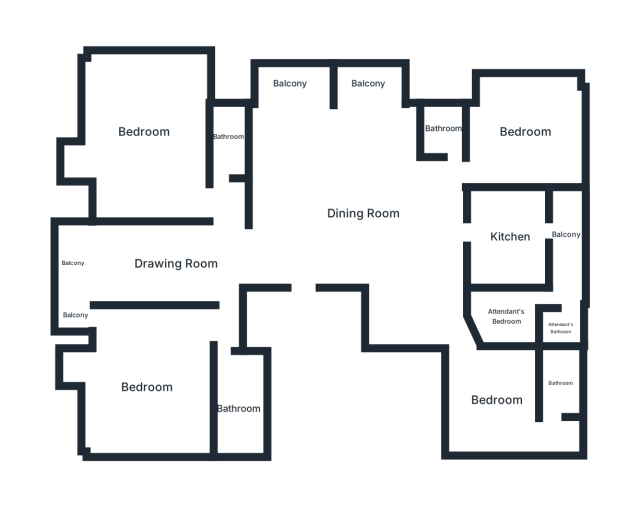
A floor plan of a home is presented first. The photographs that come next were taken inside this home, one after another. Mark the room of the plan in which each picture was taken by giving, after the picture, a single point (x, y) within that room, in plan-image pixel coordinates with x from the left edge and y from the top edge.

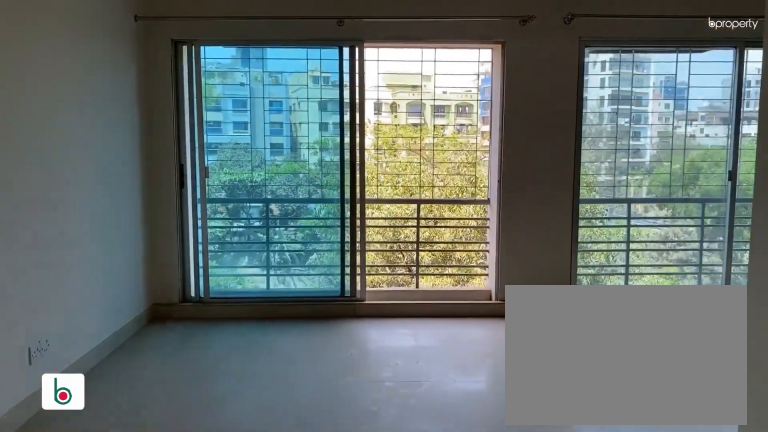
(363, 213)
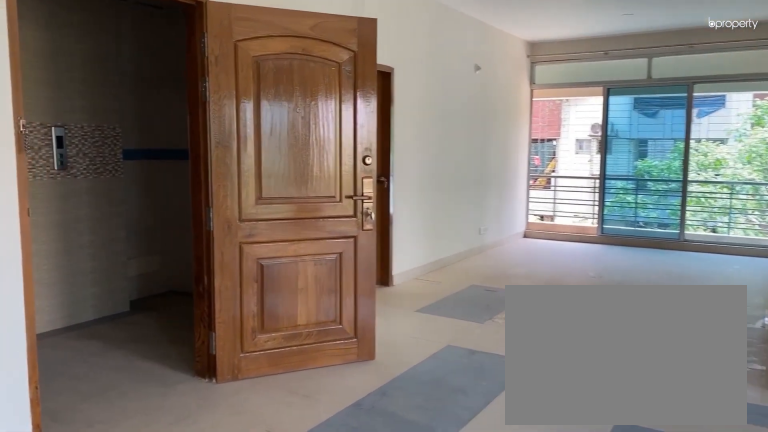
(363, 213)
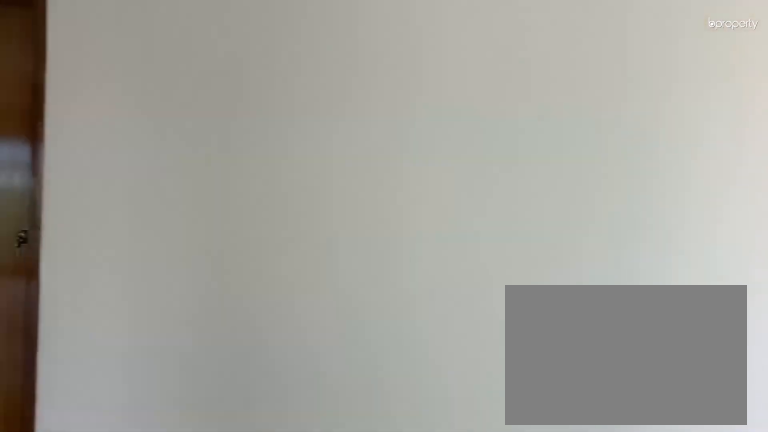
(174, 262)
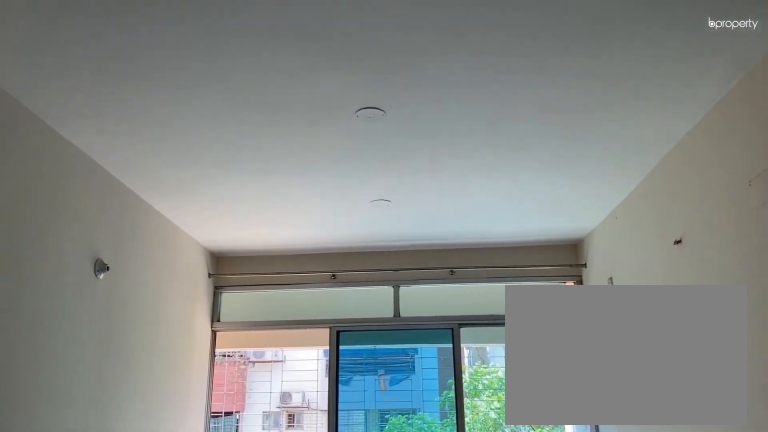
(174, 262)
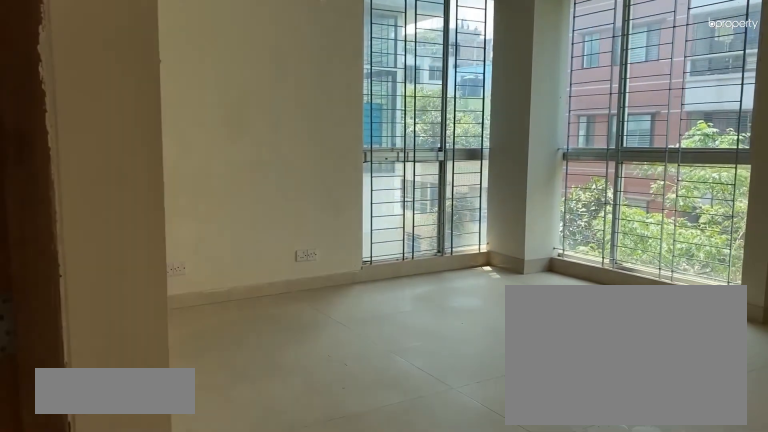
(146, 385)
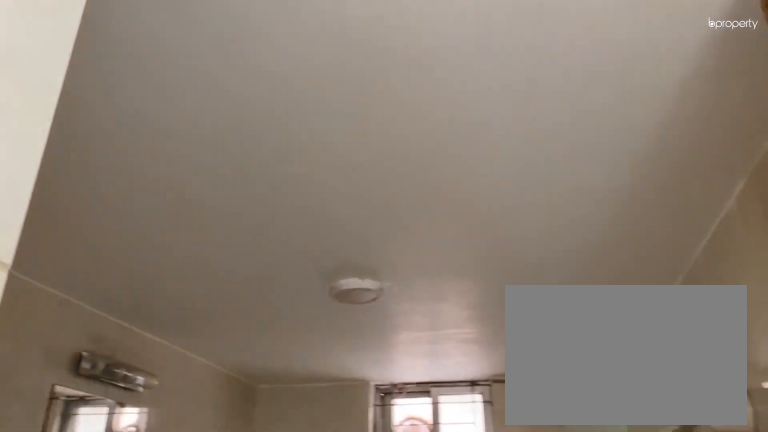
(238, 409)
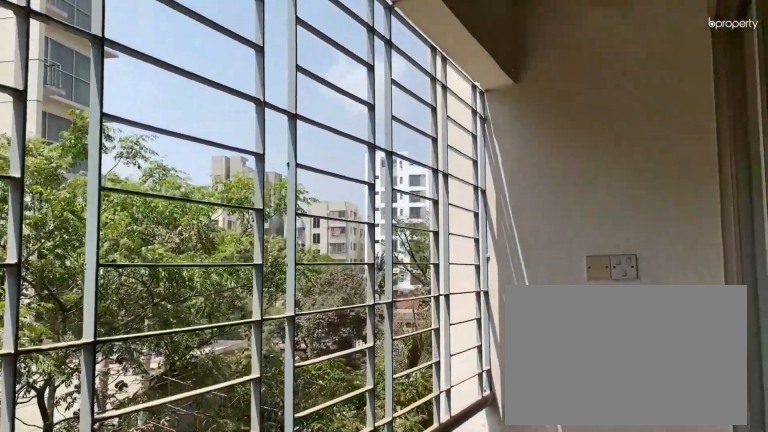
(74, 262)
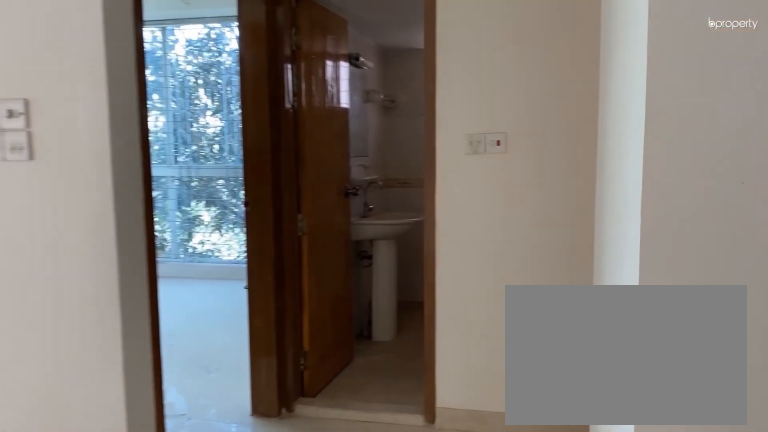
(208, 229)
